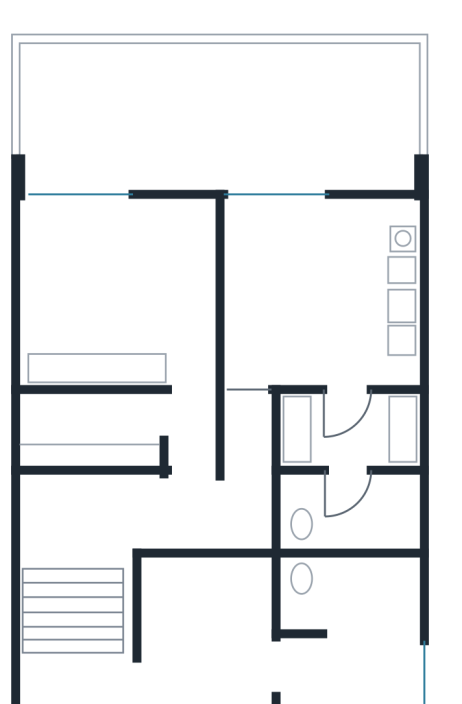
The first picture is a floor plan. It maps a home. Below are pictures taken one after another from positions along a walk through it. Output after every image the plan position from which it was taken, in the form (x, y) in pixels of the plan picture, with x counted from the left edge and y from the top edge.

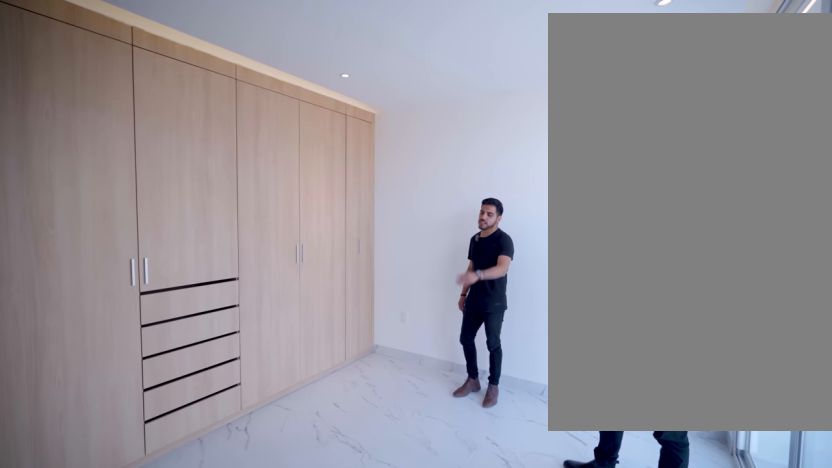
(193, 294)
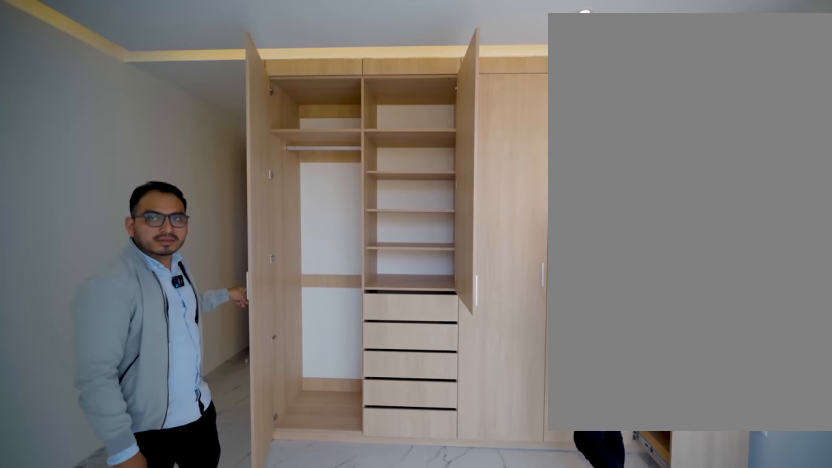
(112, 299)
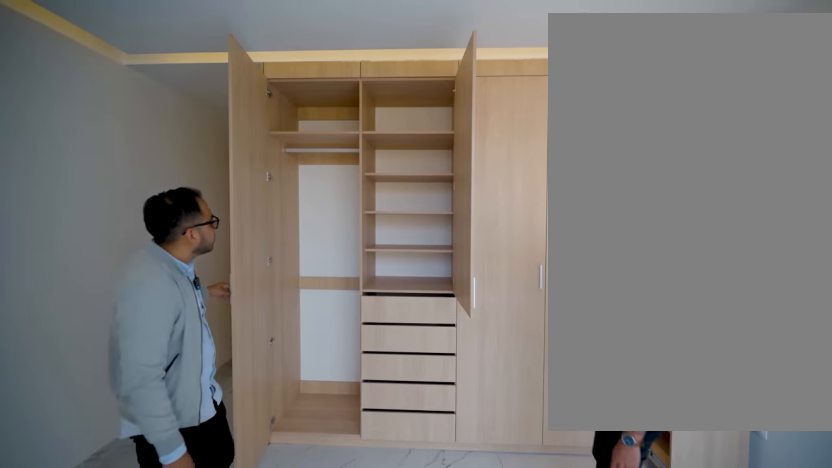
(112, 299)
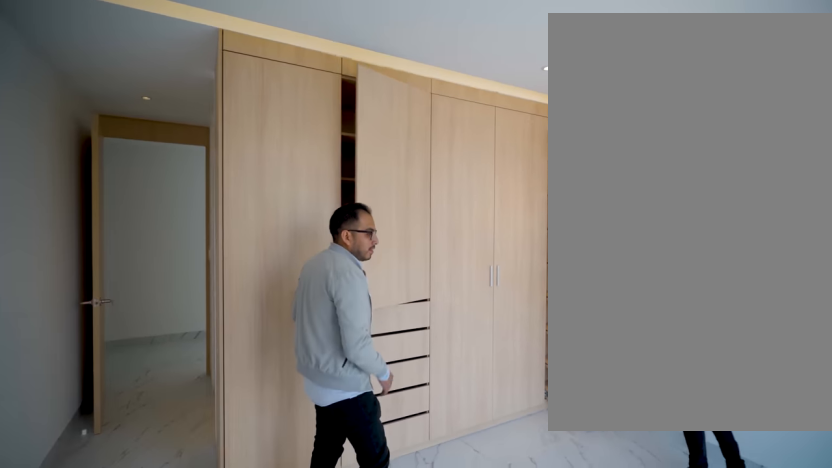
(178, 250)
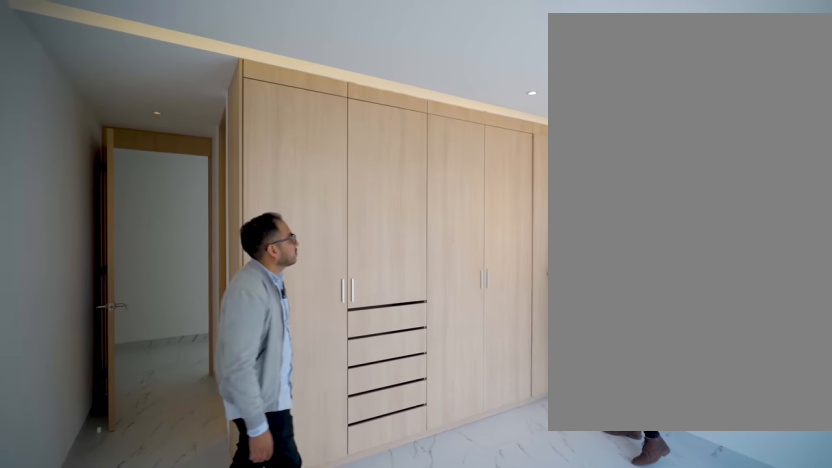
(178, 250)
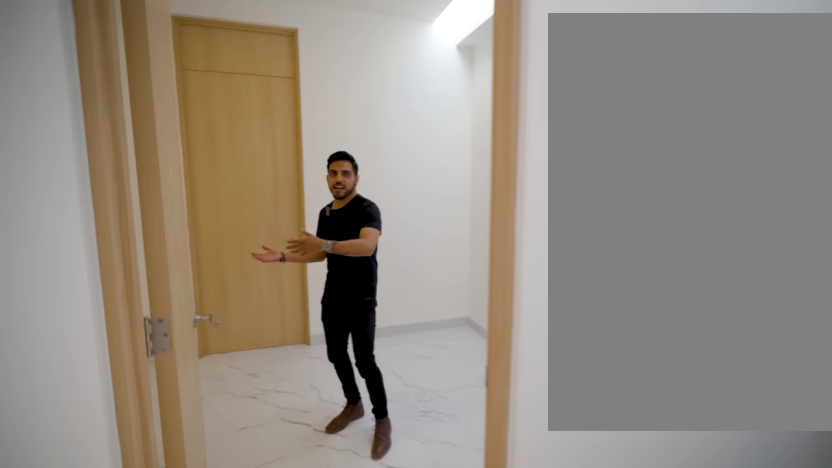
(65, 681)
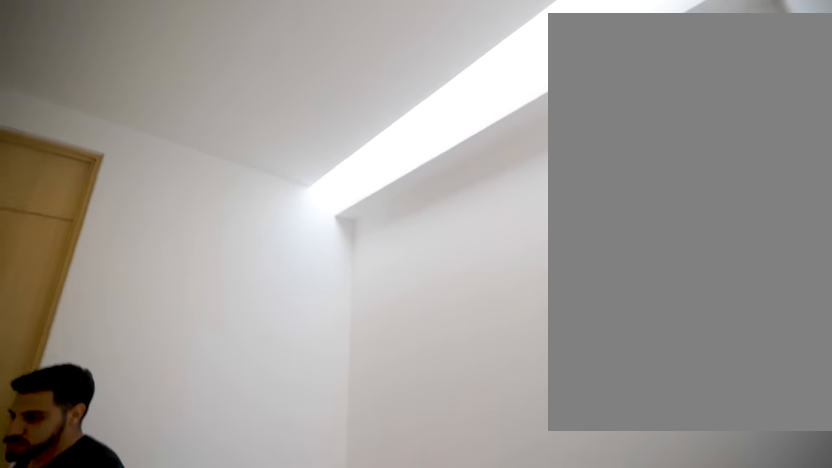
(196, 685)
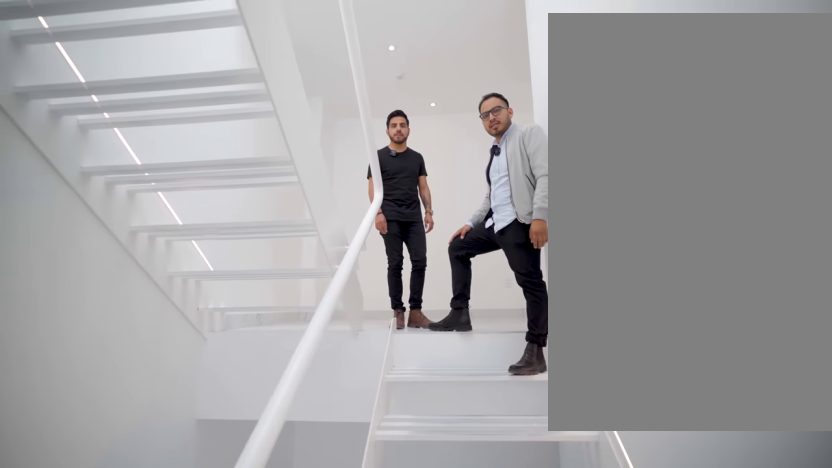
(117, 682)
